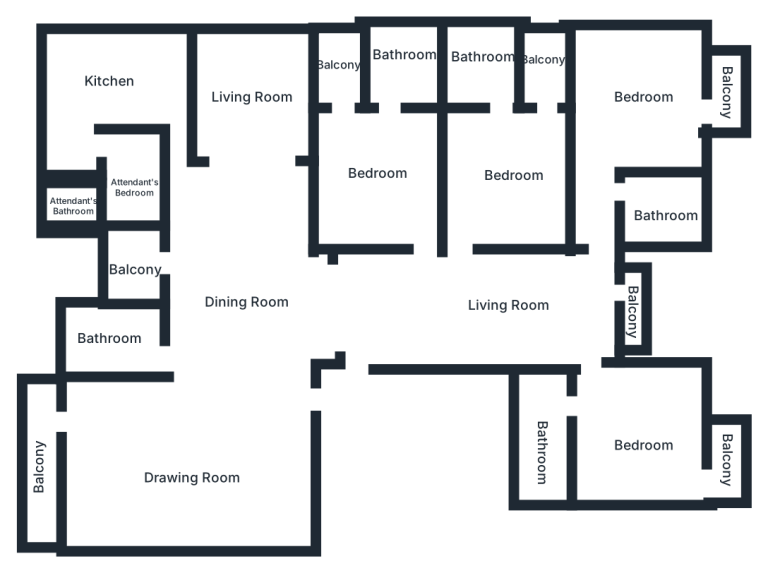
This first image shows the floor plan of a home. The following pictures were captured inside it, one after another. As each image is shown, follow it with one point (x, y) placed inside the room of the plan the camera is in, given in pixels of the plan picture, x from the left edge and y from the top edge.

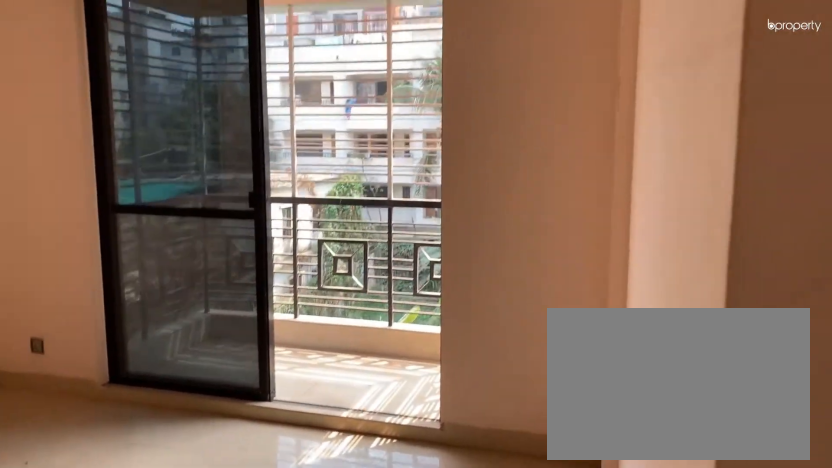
(634, 96)
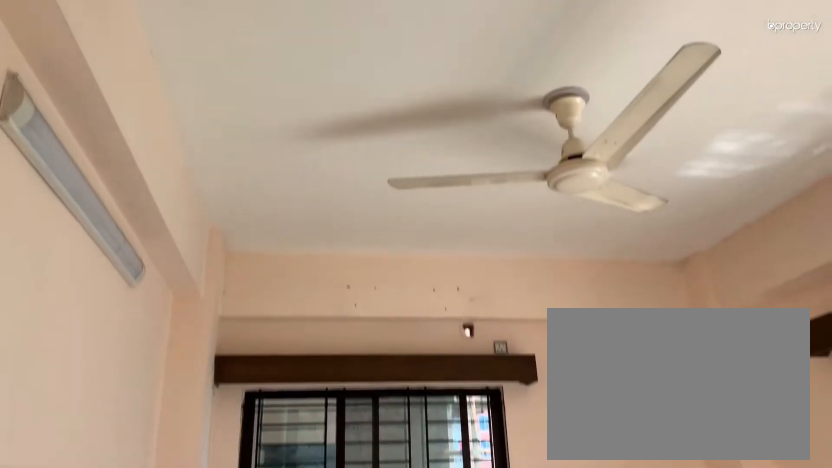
(634, 96)
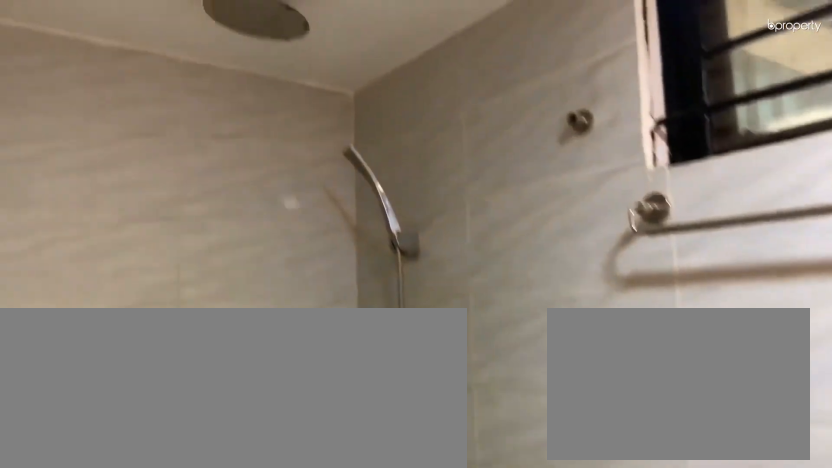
(664, 210)
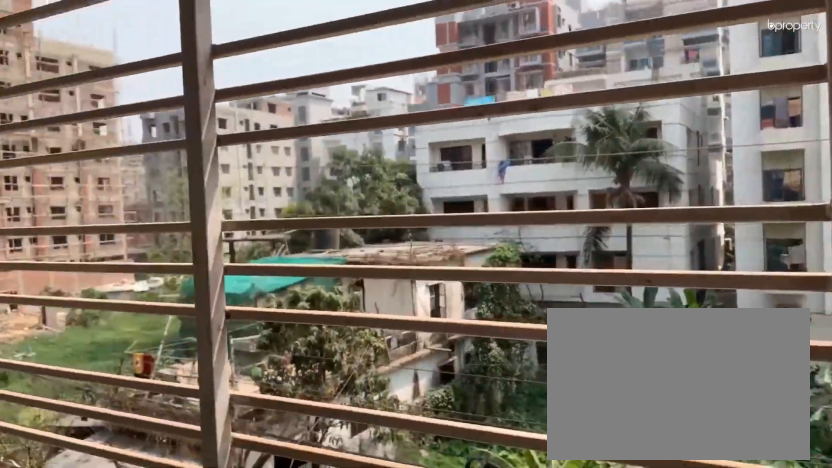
(726, 83)
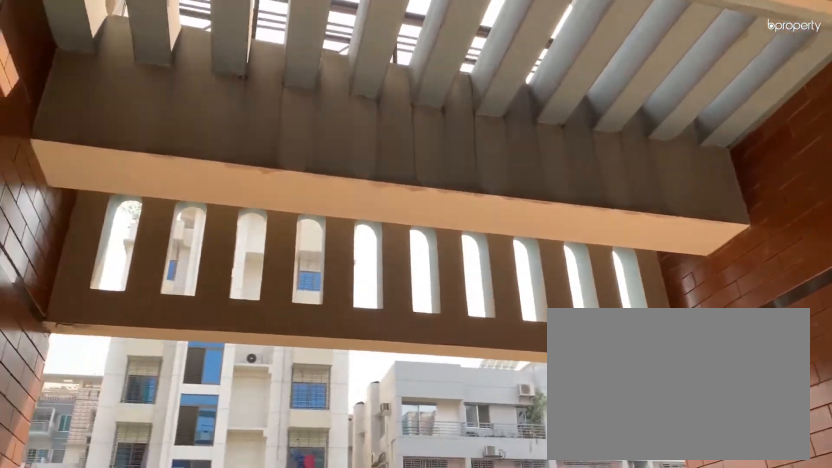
(633, 314)
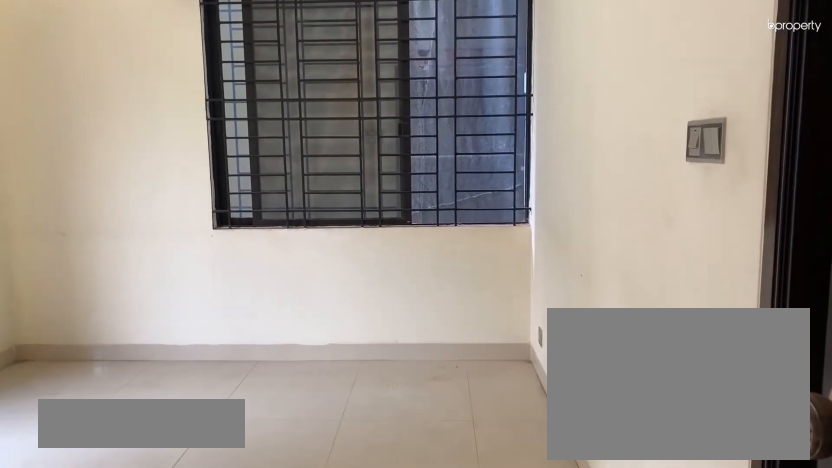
(633, 436)
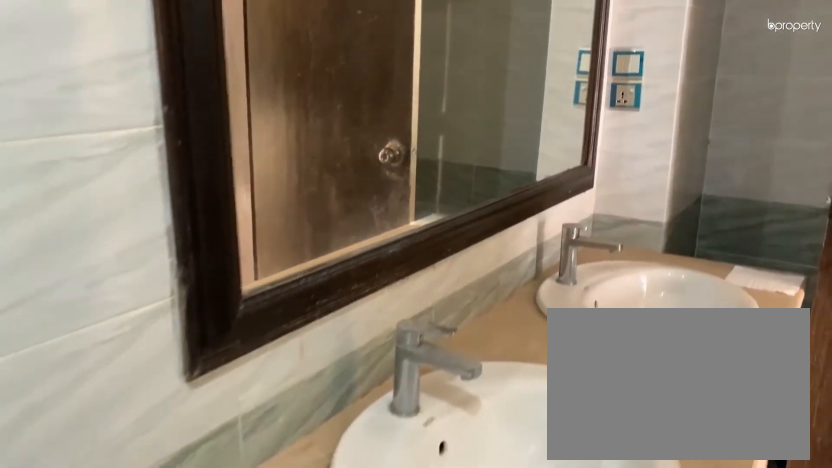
(542, 444)
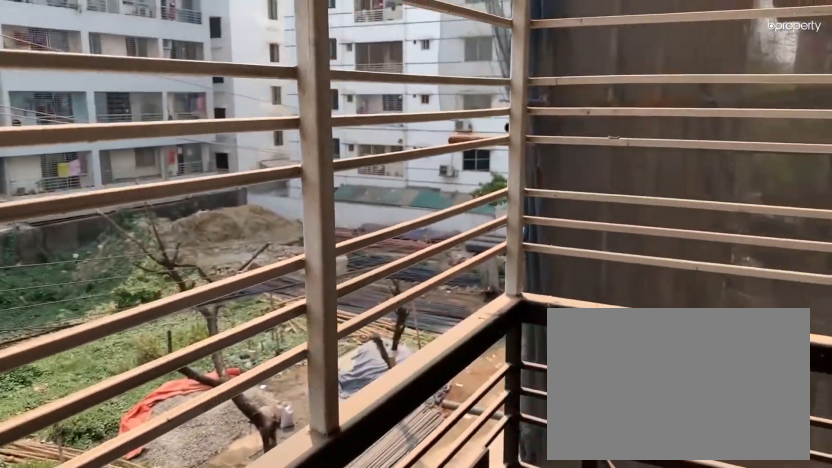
(731, 451)
